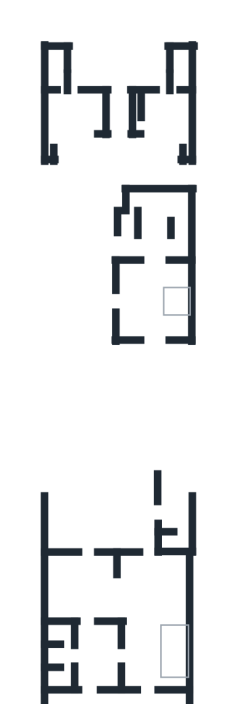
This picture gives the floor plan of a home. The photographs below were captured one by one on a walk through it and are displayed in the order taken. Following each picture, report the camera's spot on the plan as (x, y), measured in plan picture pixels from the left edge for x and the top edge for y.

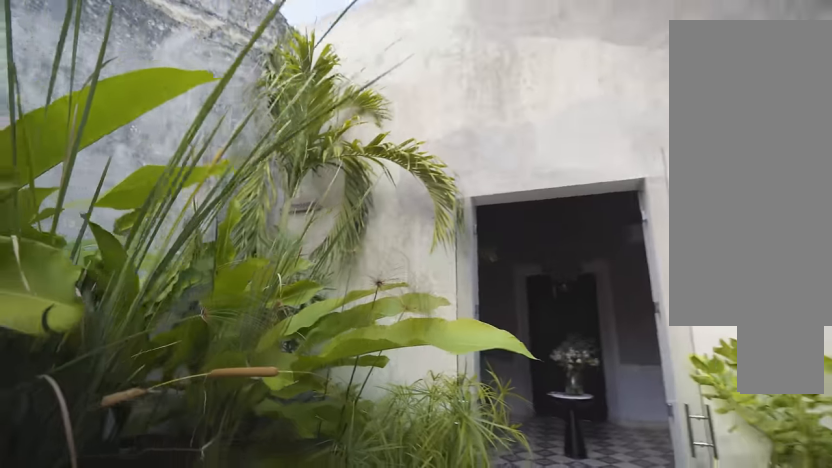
(139, 650)
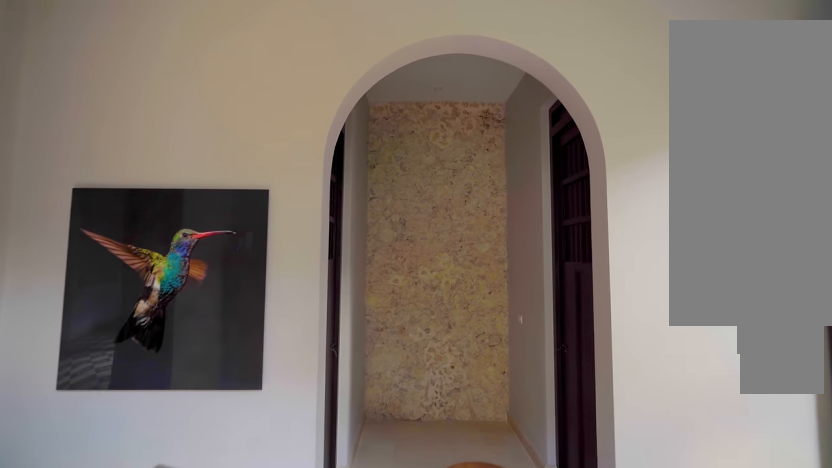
(103, 657)
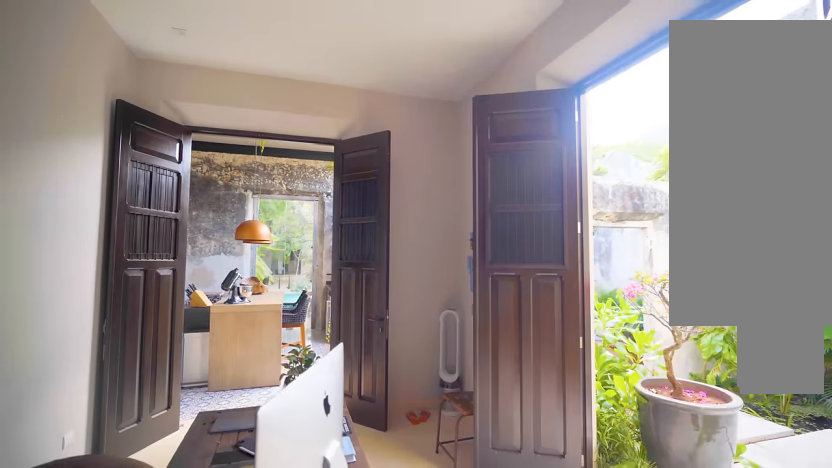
(84, 658)
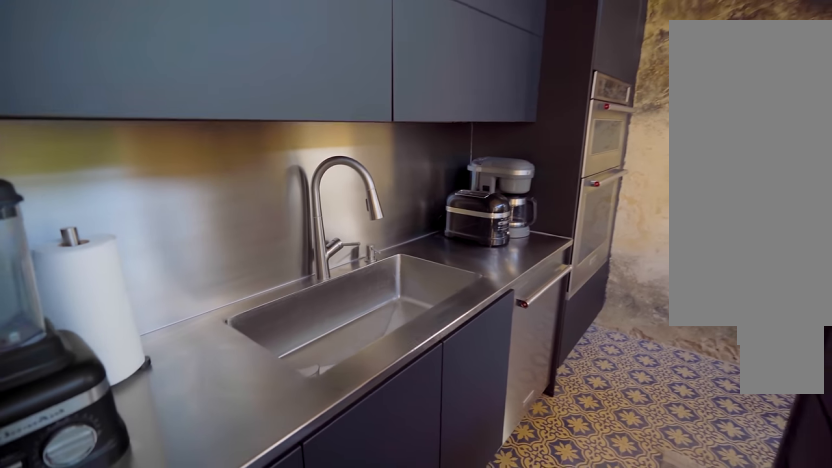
(72, 606)
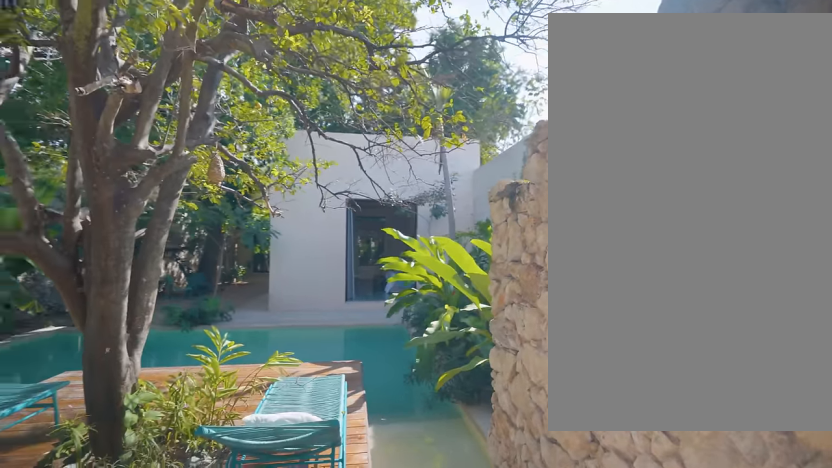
(67, 512)
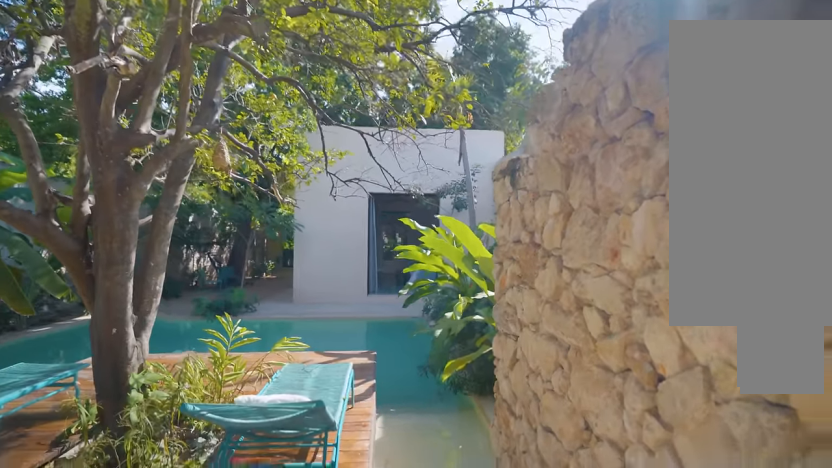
(67, 512)
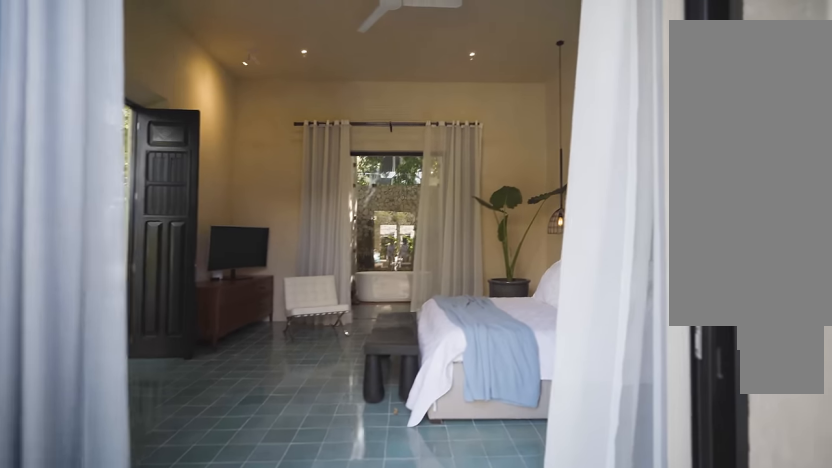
(125, 374)
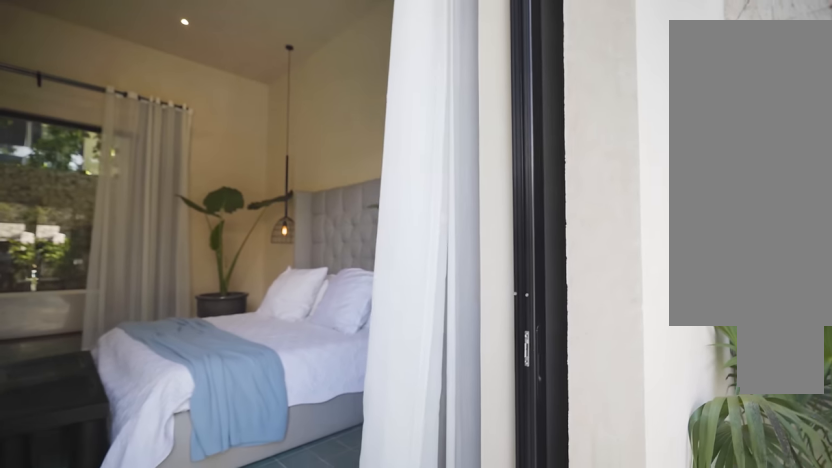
(125, 374)
